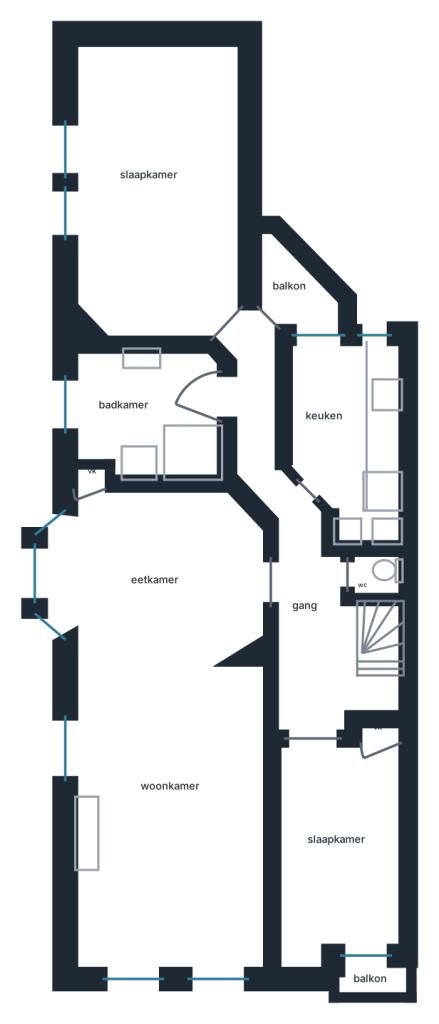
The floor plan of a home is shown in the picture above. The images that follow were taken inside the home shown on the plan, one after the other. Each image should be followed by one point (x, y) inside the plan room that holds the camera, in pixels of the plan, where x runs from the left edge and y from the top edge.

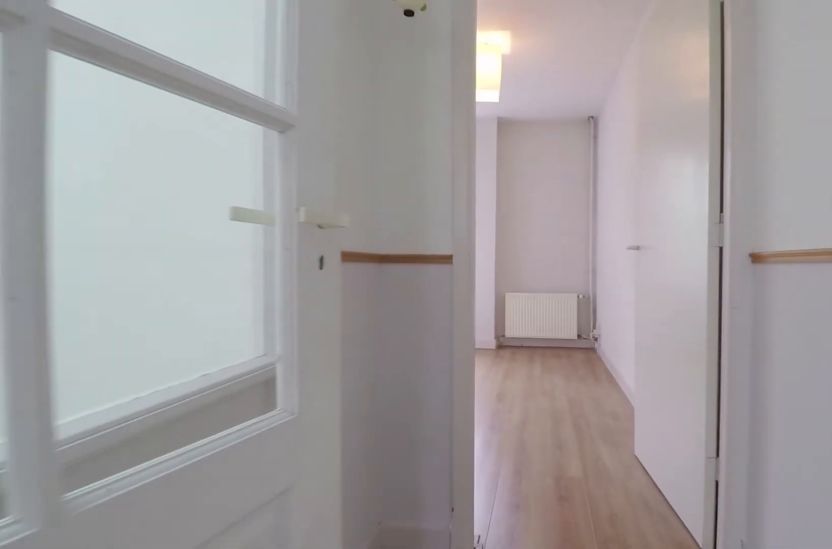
(379, 640)
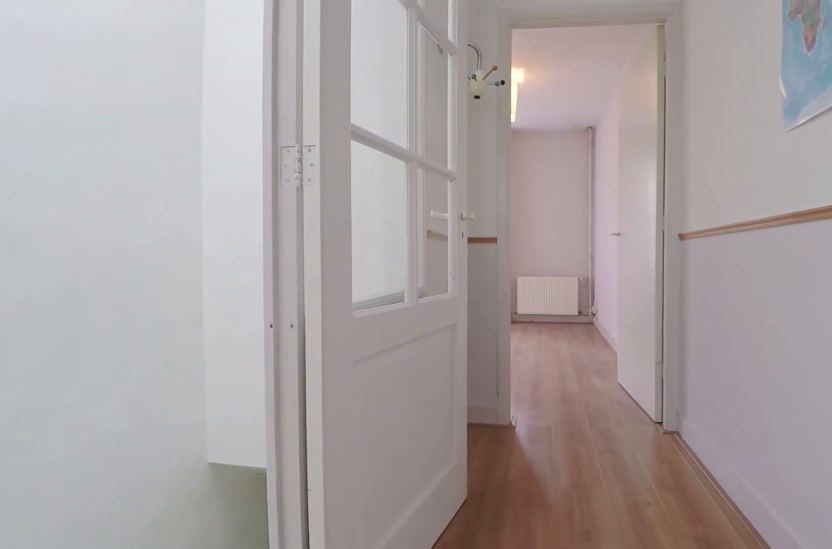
(379, 640)
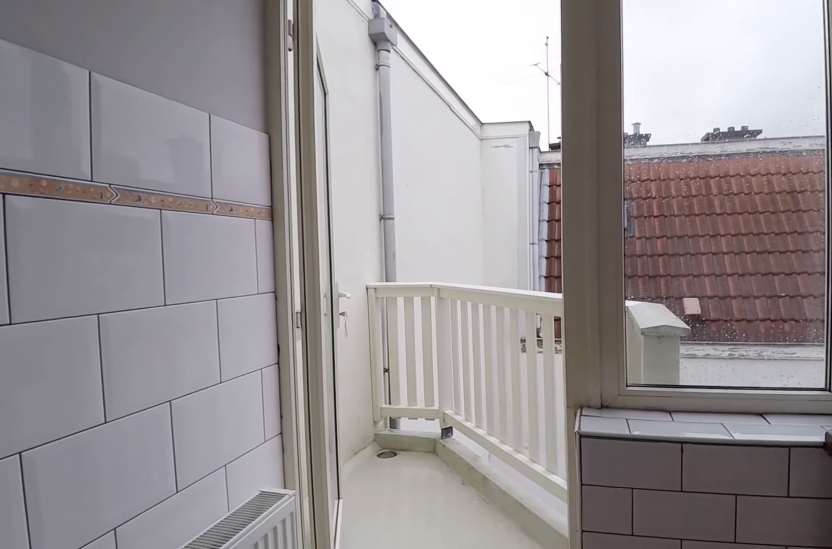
(350, 420)
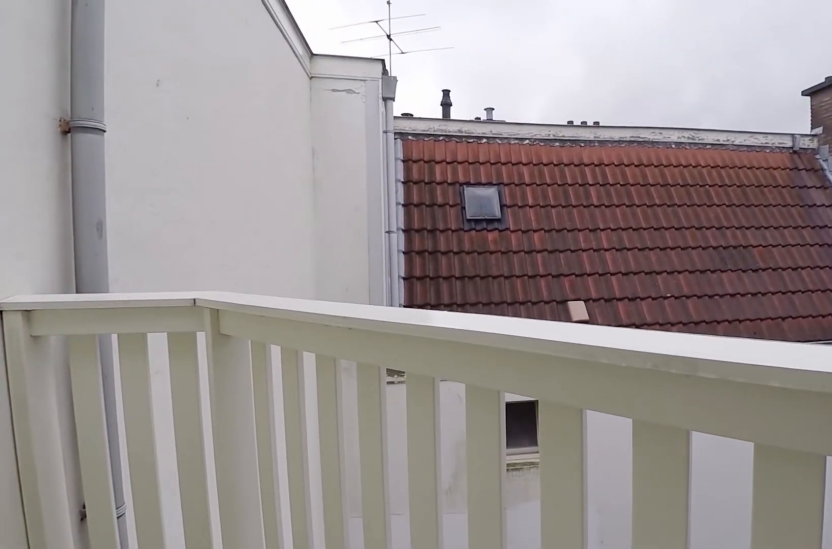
(296, 292)
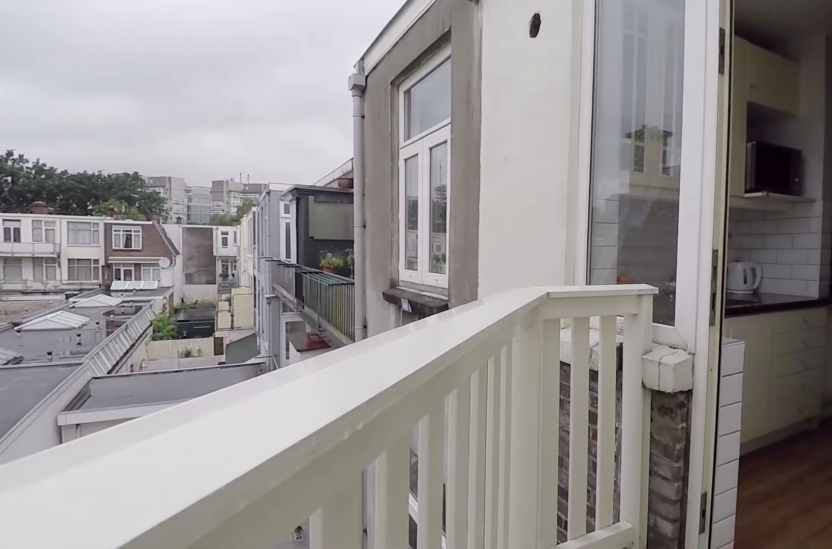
(296, 292)
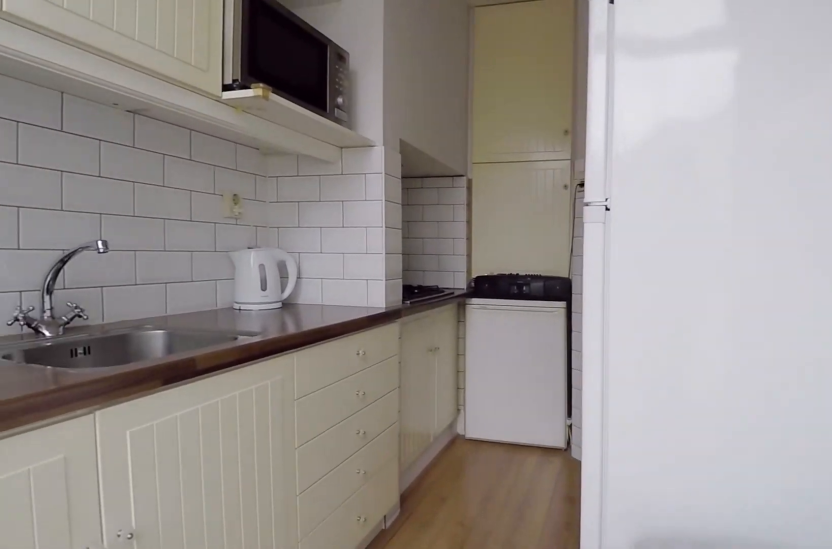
(382, 426)
